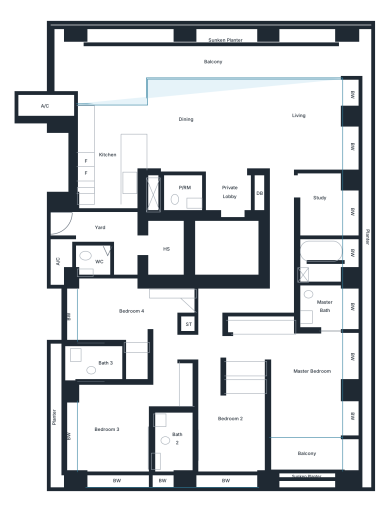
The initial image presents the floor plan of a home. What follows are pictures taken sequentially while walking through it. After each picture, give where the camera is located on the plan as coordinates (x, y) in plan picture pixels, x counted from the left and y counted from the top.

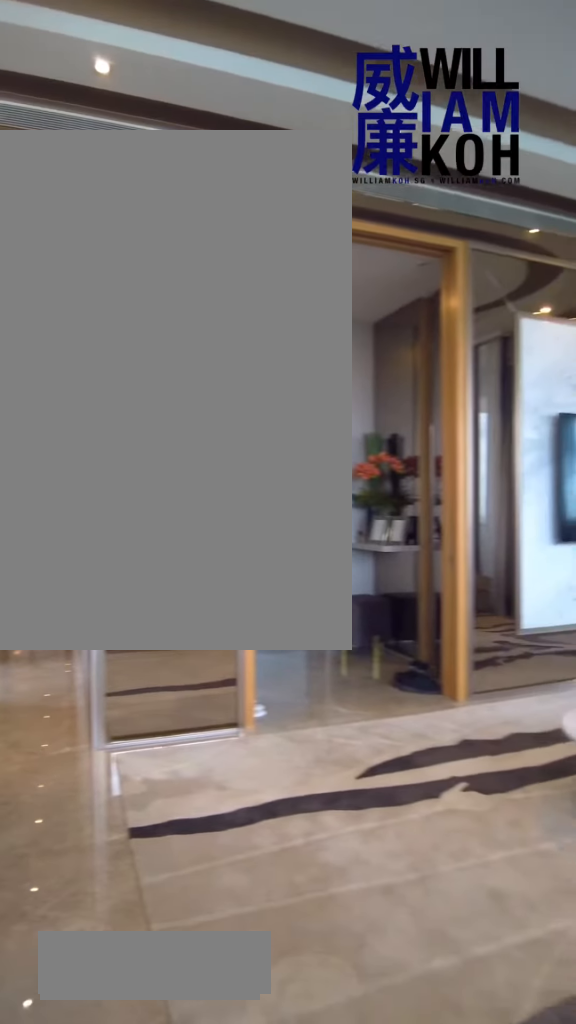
(301, 97)
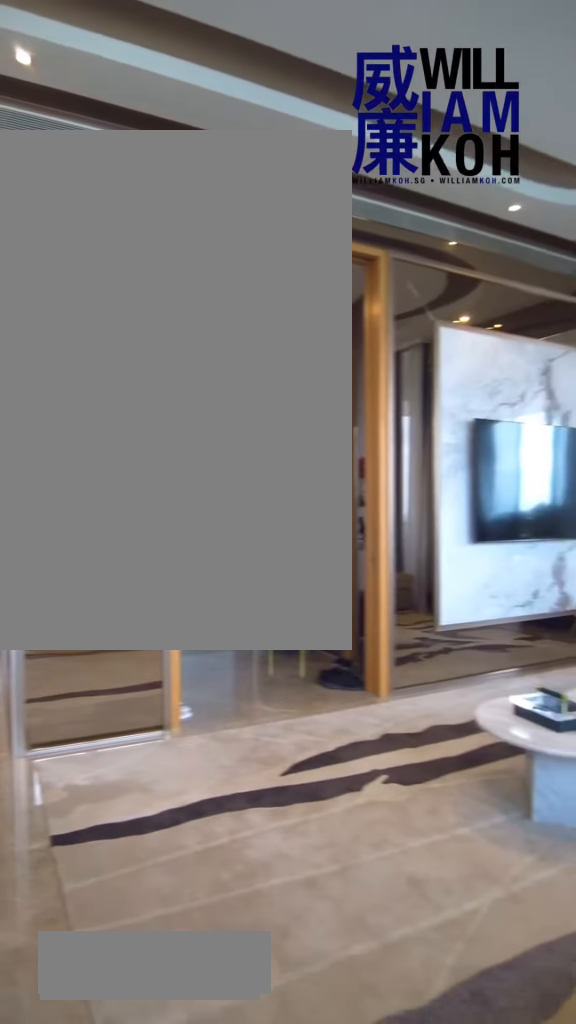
(301, 97)
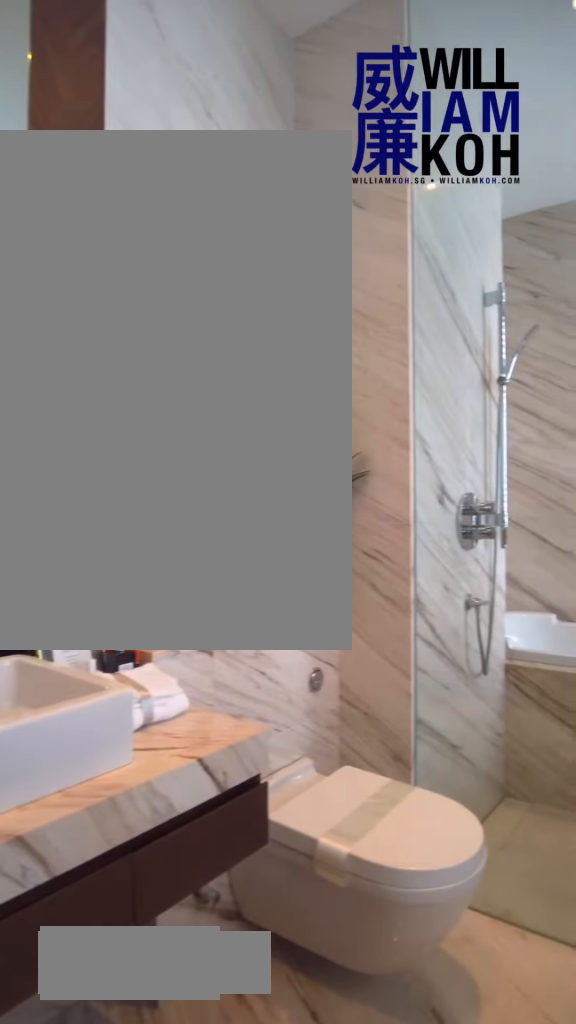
(328, 308)
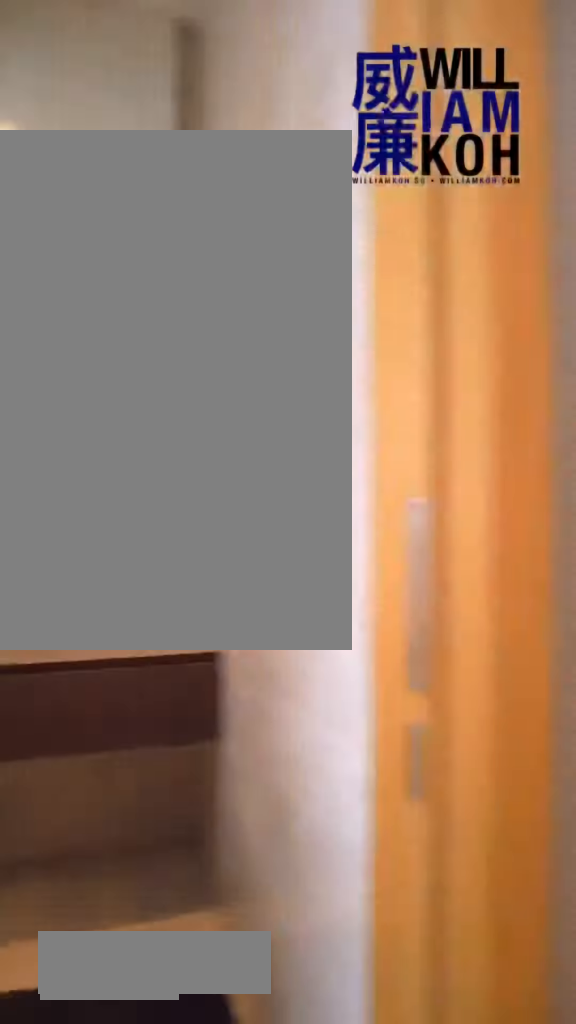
(207, 426)
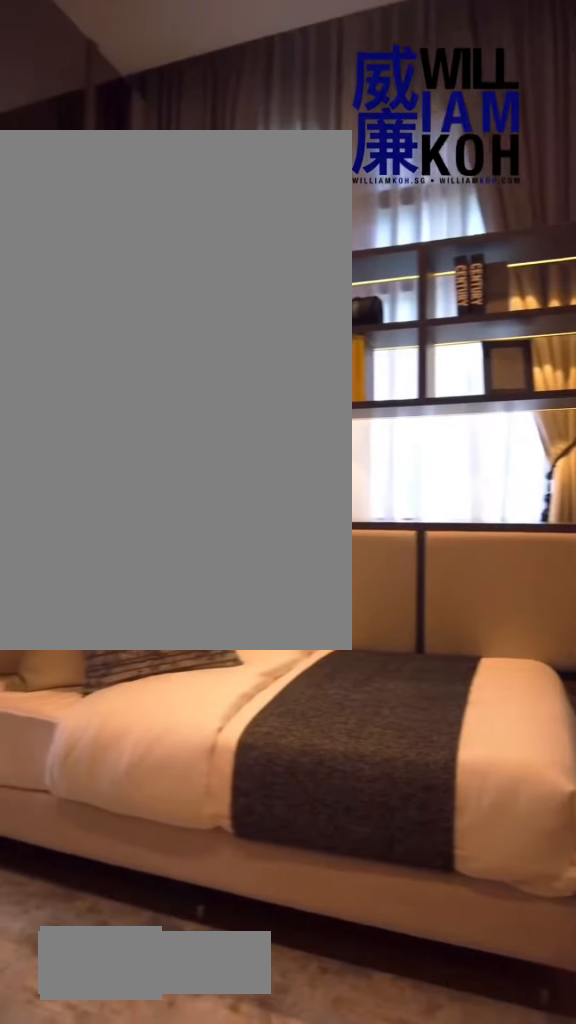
(138, 317)
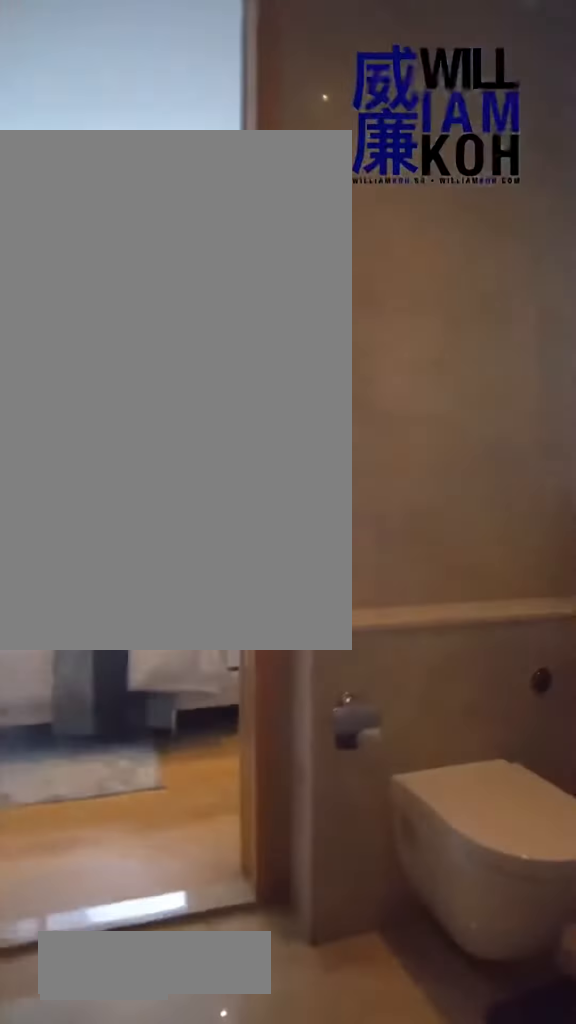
(113, 341)
